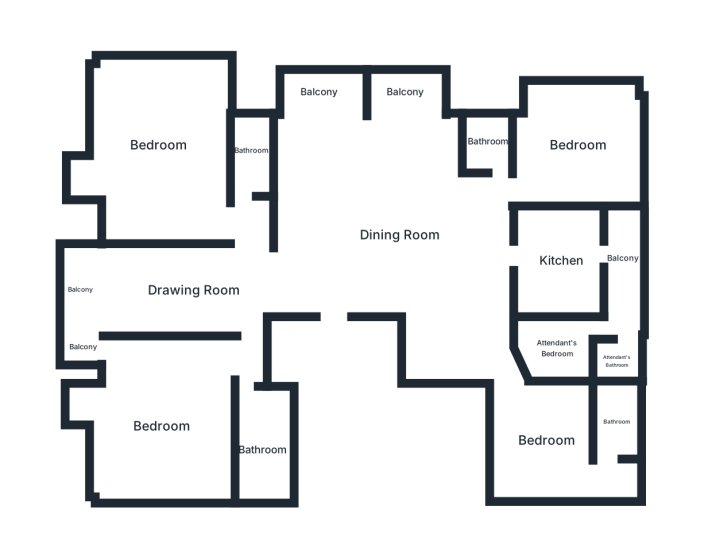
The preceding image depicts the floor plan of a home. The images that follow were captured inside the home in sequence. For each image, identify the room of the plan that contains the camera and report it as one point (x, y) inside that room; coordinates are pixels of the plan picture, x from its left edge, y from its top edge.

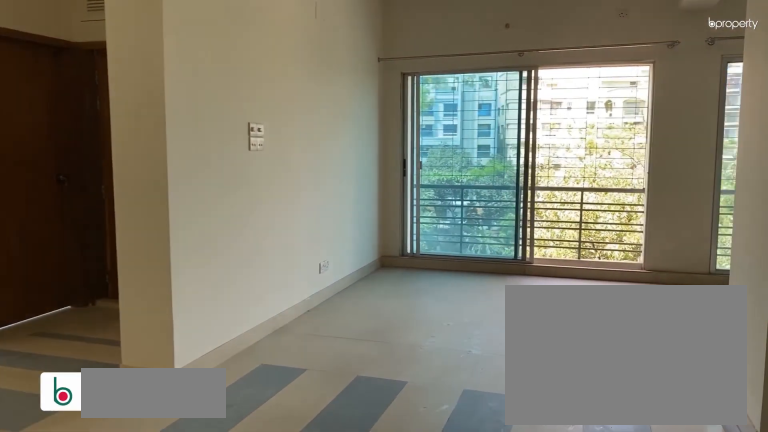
(400, 234)
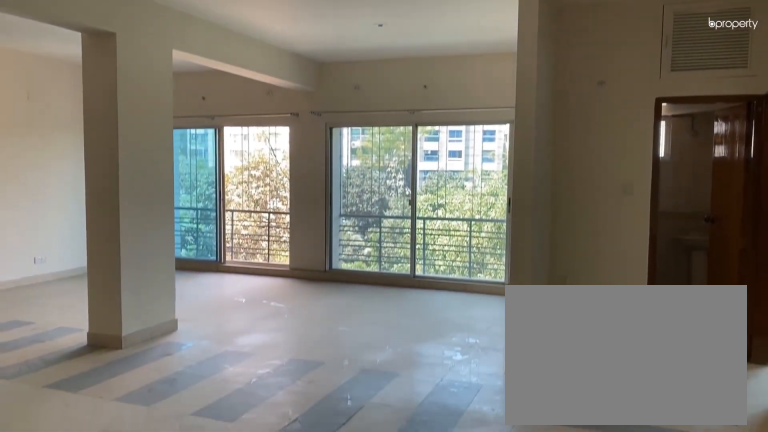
(400, 234)
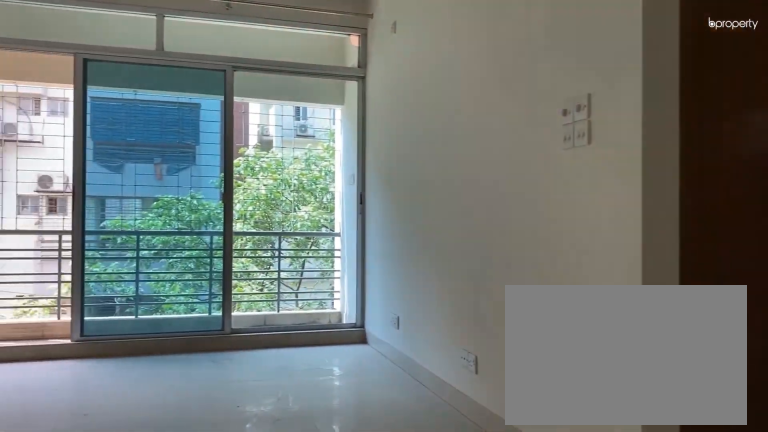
(191, 289)
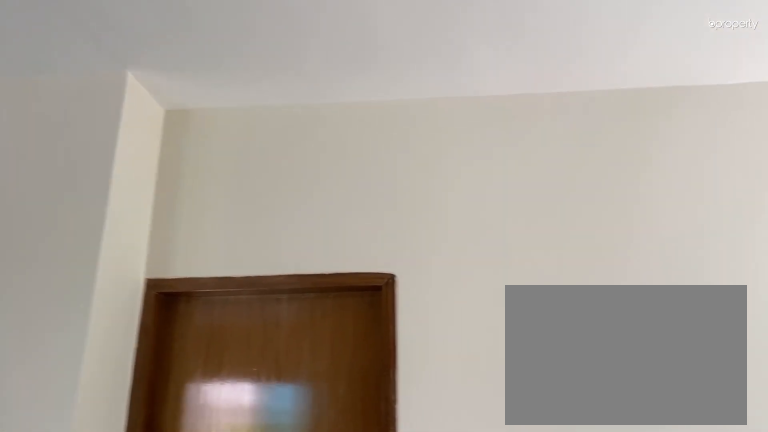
(191, 289)
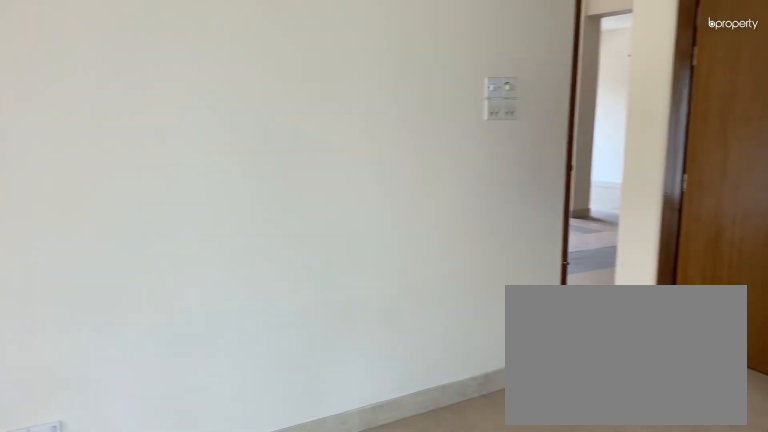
(161, 423)
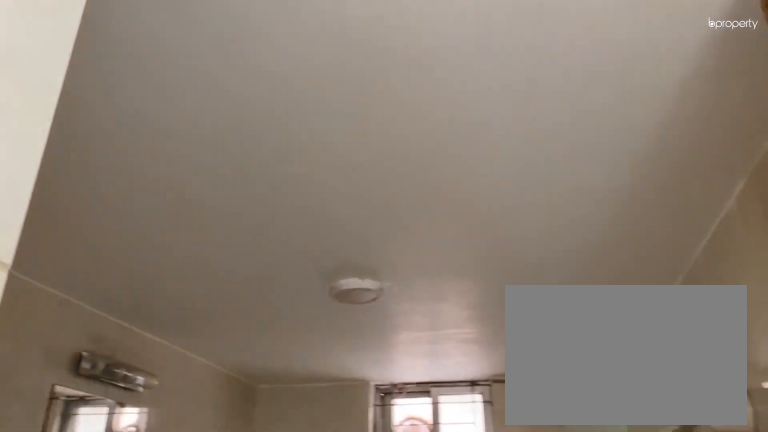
(262, 450)
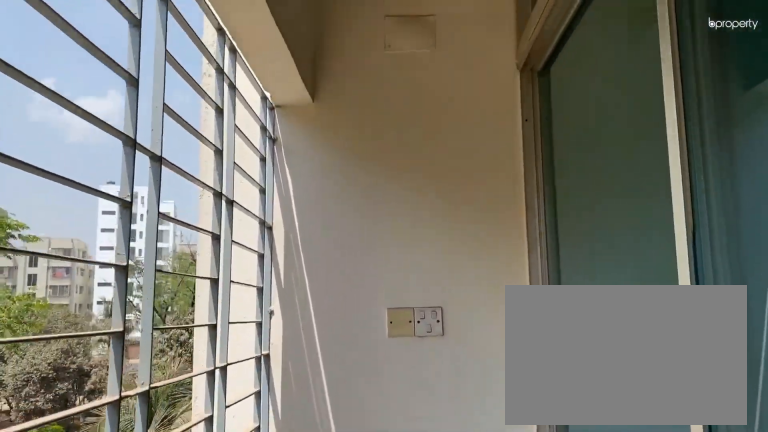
(83, 346)
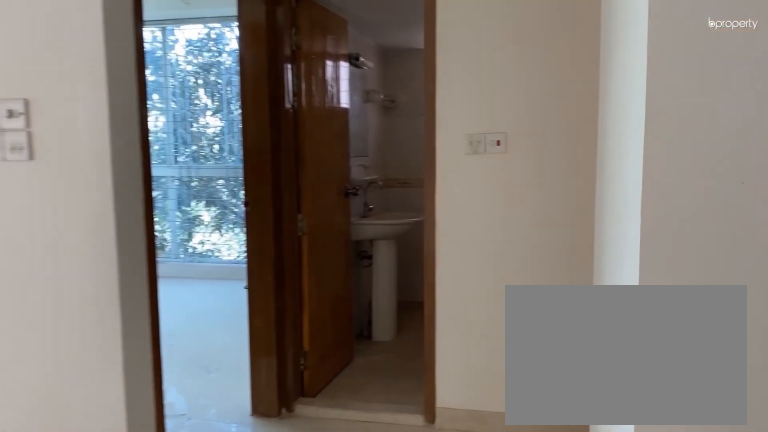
(229, 253)
